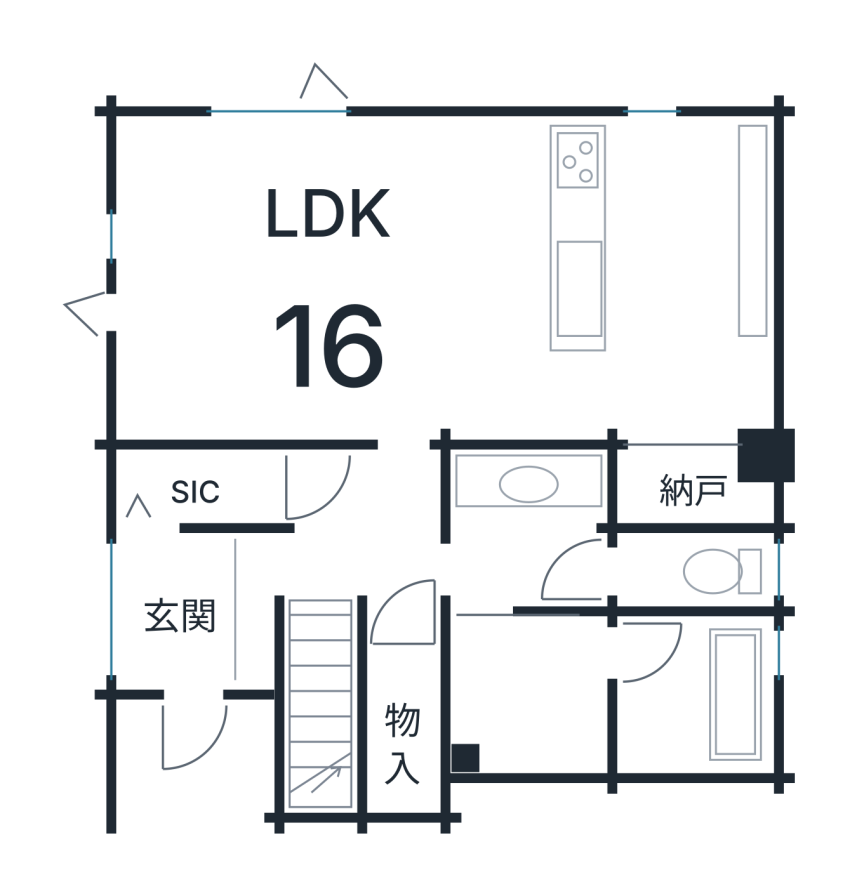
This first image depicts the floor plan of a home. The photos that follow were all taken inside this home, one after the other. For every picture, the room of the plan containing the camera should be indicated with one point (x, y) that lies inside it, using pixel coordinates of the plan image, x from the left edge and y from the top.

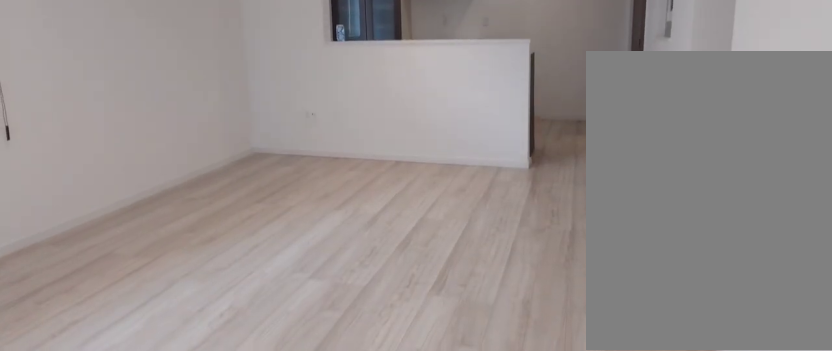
(337, 283)
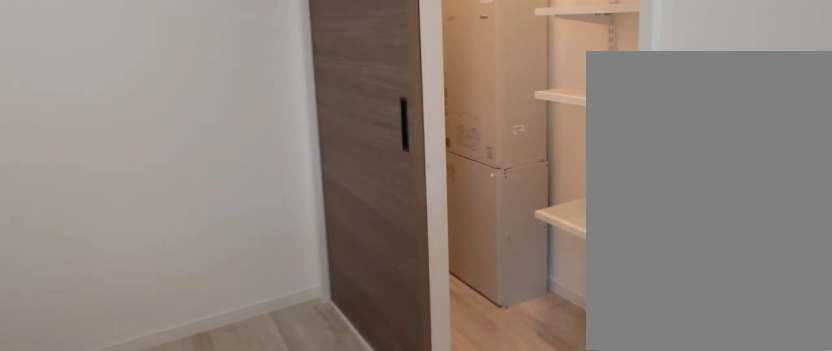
(682, 291)
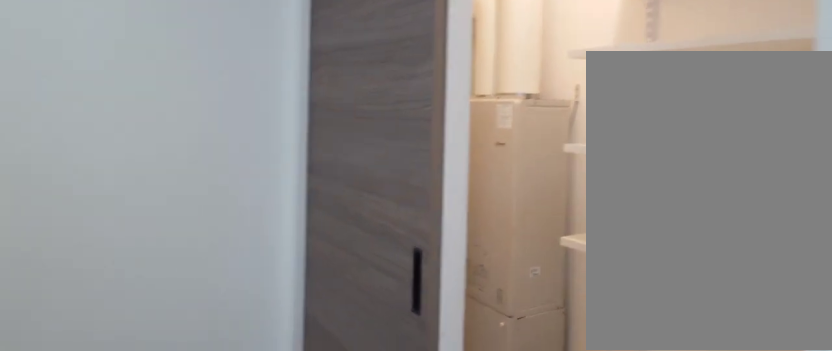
(682, 291)
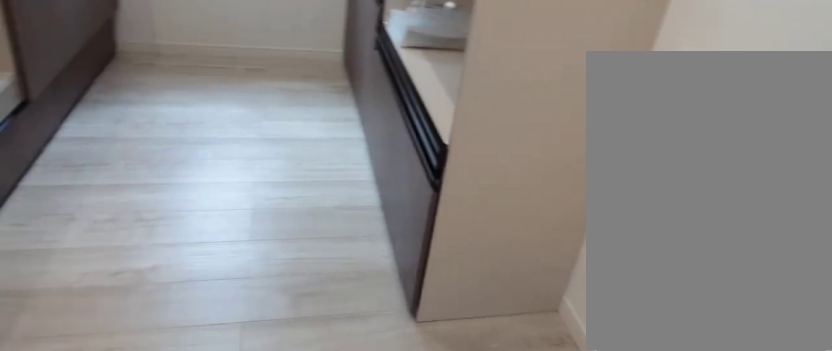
(682, 291)
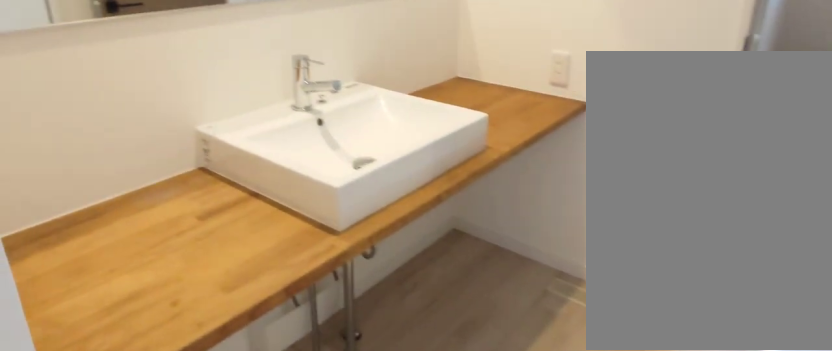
(528, 562)
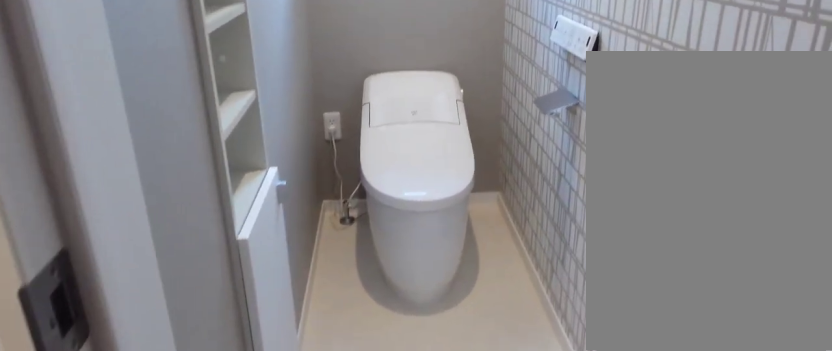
(682, 583)
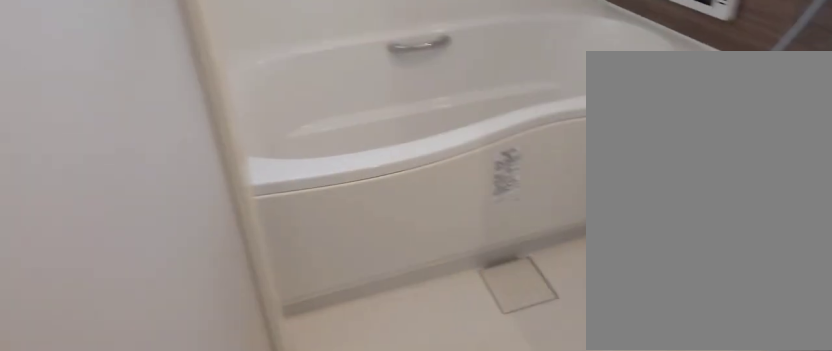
(687, 715)
